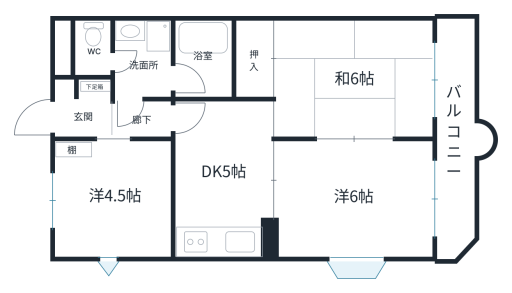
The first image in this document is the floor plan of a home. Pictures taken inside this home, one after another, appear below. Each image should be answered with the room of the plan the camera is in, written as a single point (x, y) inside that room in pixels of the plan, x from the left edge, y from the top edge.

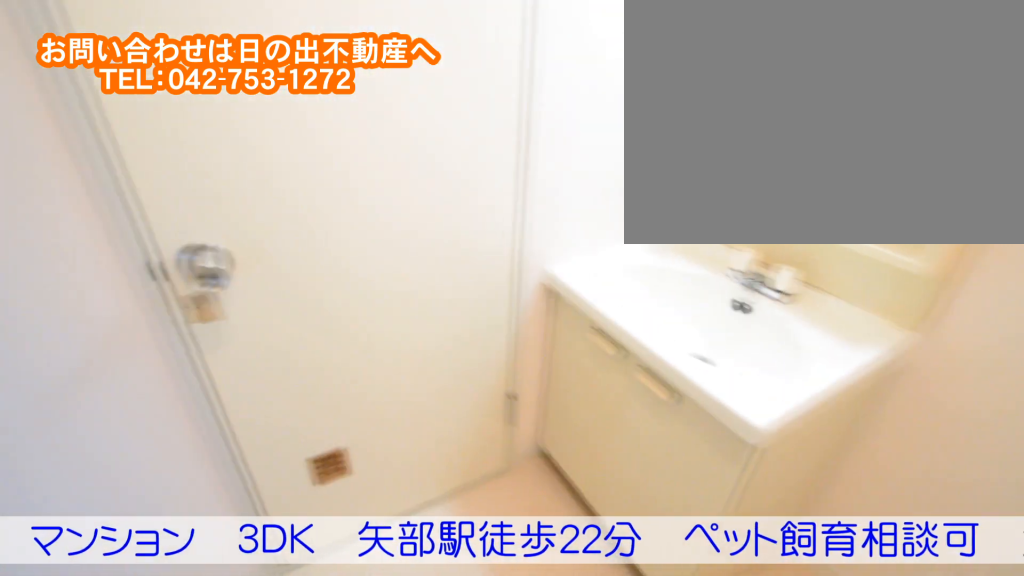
(143, 75)
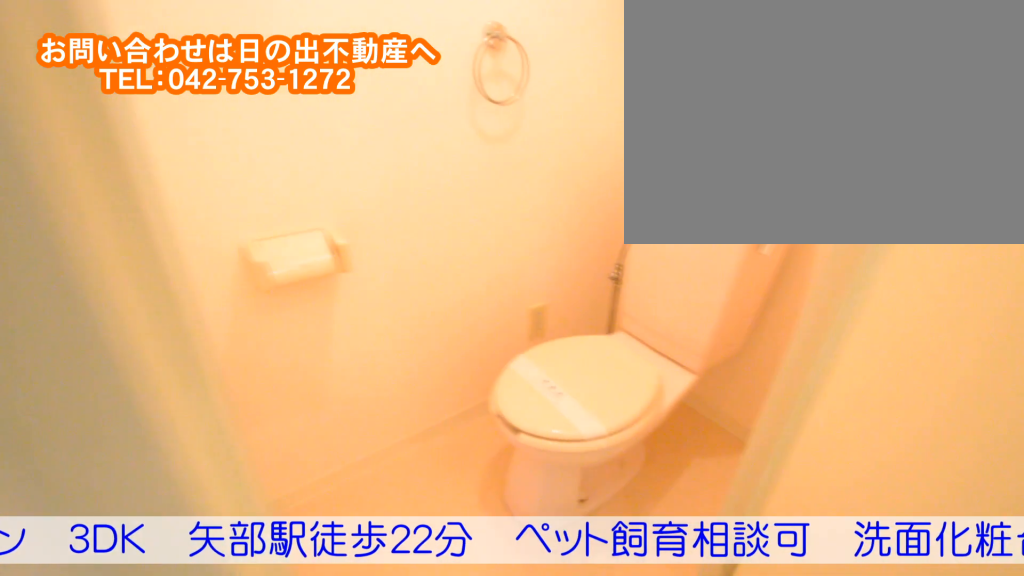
(93, 49)
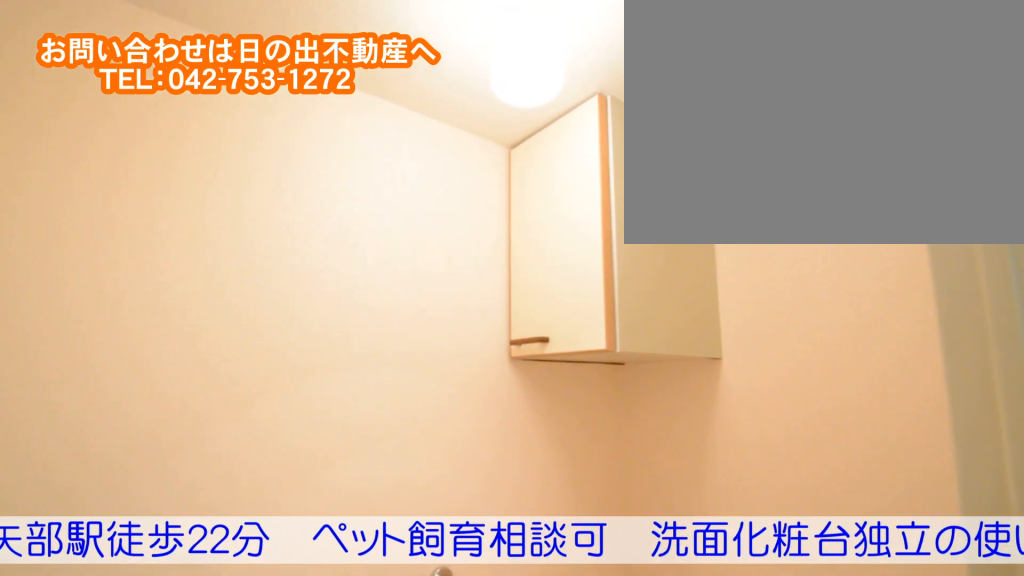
(92, 49)
